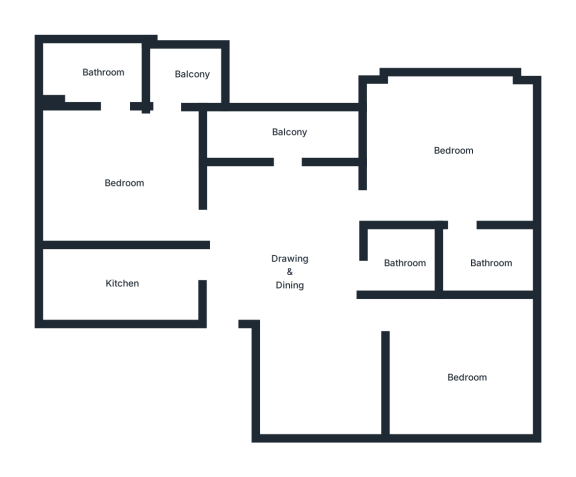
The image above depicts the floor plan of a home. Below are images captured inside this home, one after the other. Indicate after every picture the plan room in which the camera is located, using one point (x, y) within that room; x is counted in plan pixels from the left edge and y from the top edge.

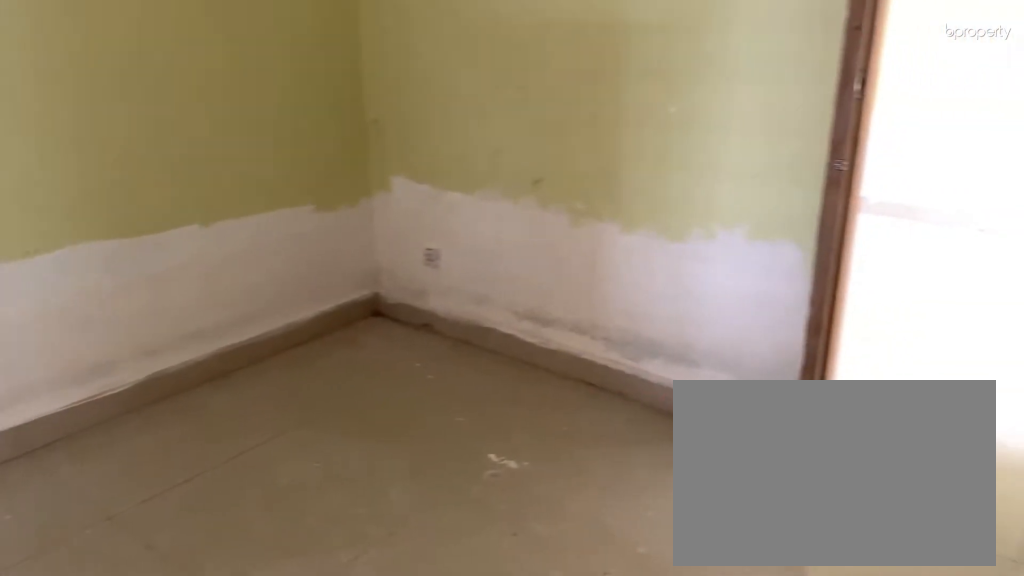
(464, 375)
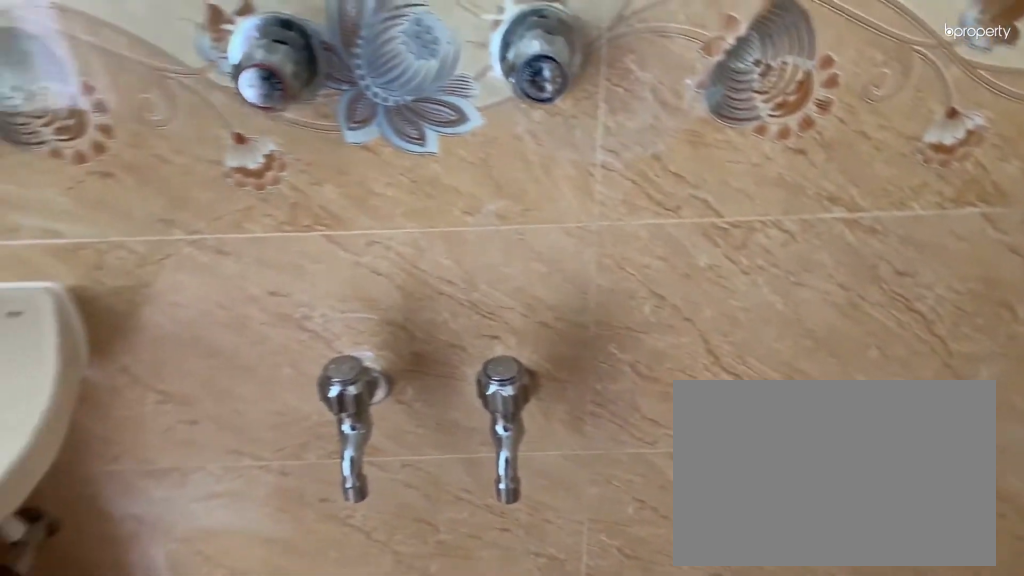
(406, 262)
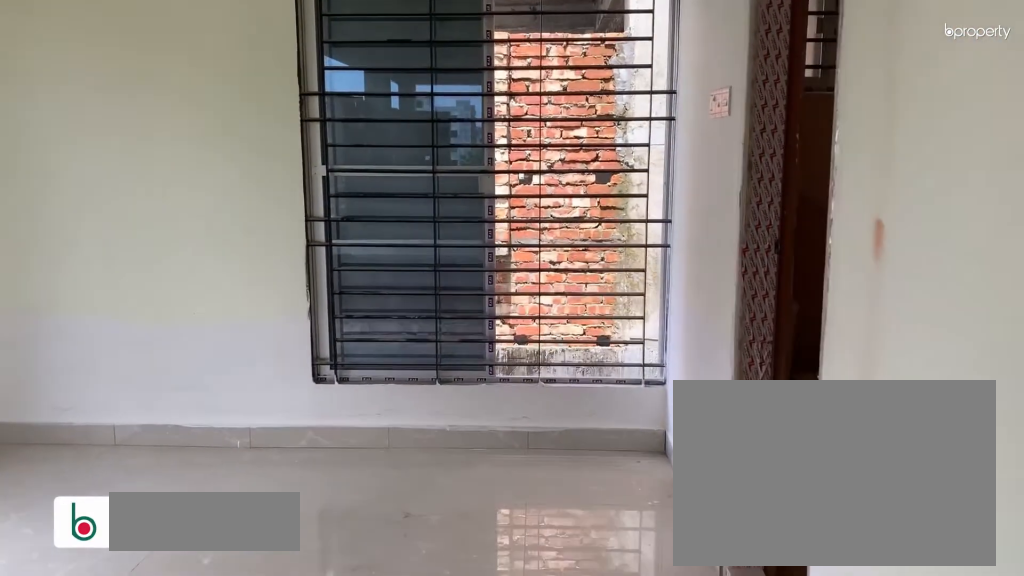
(449, 154)
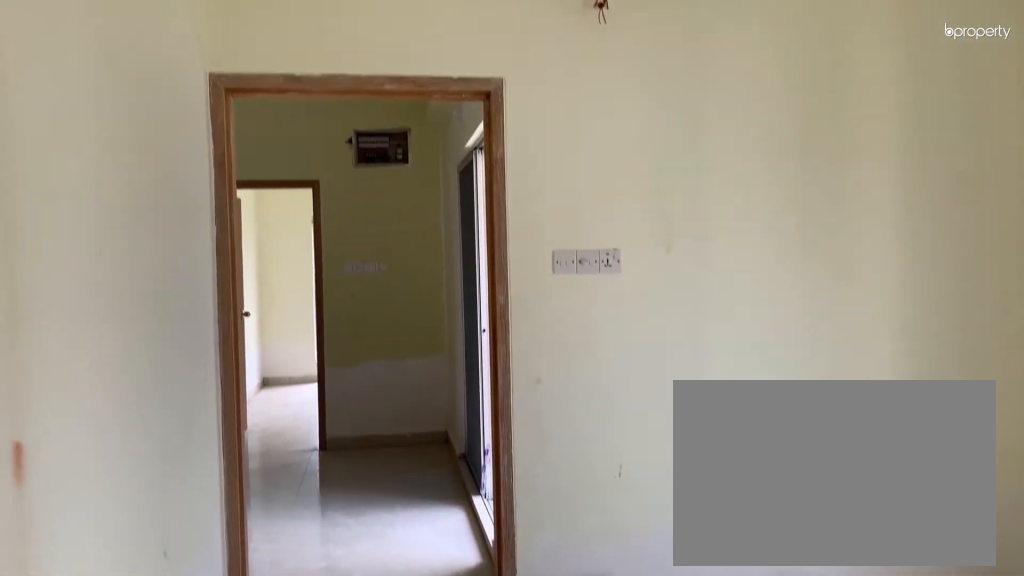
(449, 154)
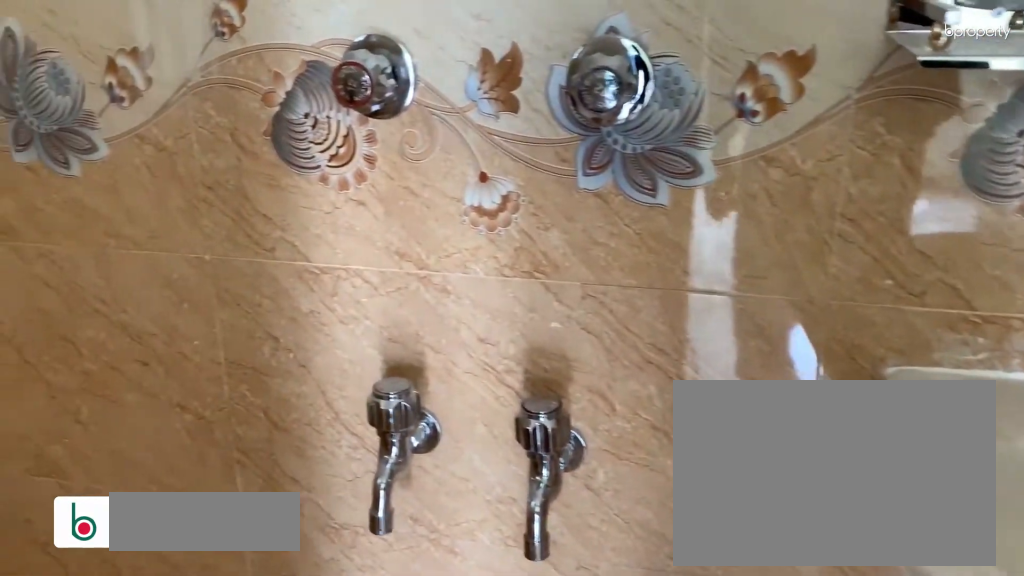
(490, 258)
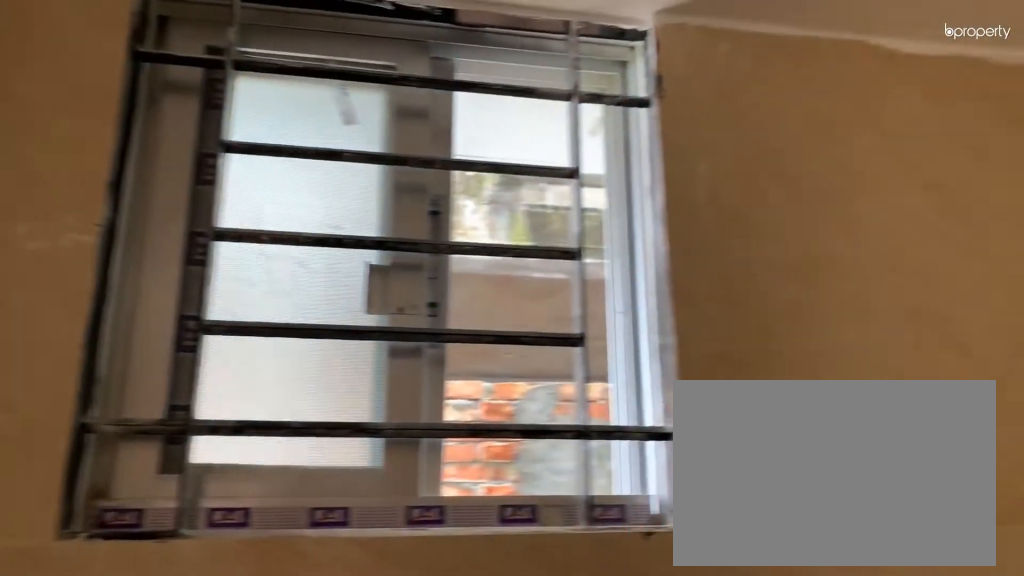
(490, 258)
